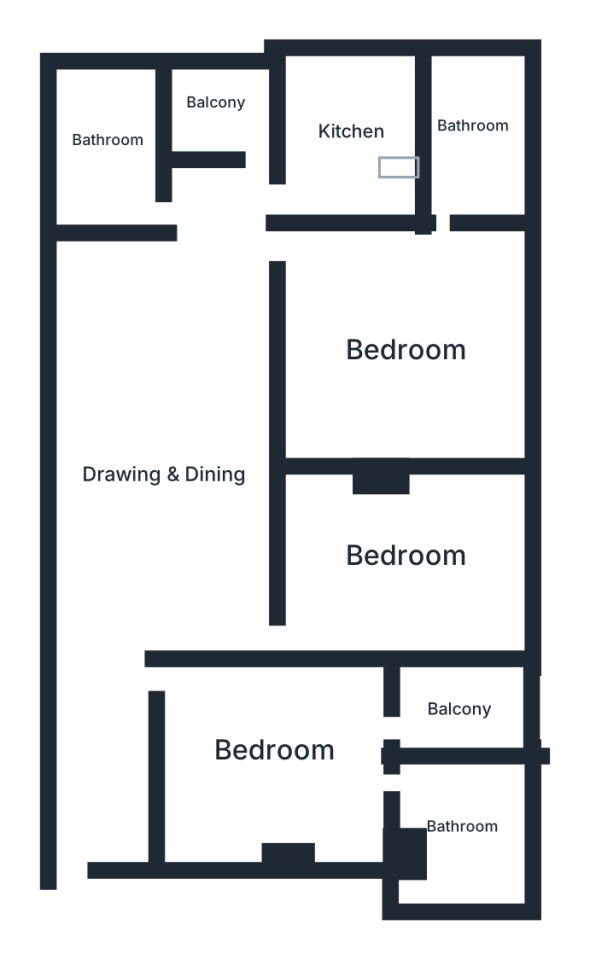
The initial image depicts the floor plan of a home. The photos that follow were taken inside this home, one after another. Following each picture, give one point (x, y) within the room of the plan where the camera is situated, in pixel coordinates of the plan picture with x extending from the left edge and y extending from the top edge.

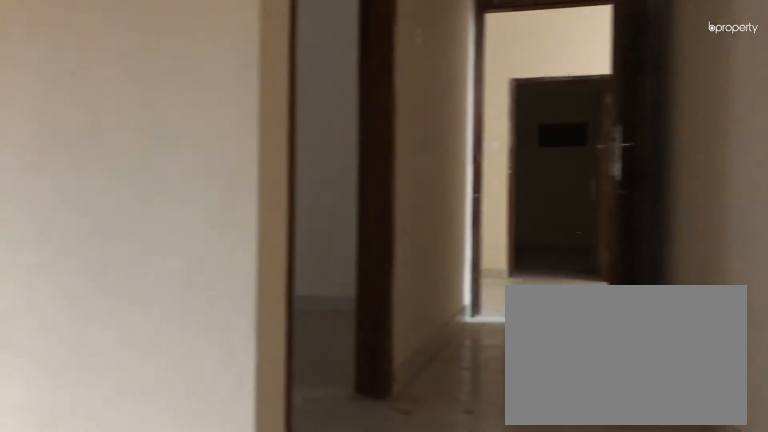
(164, 469)
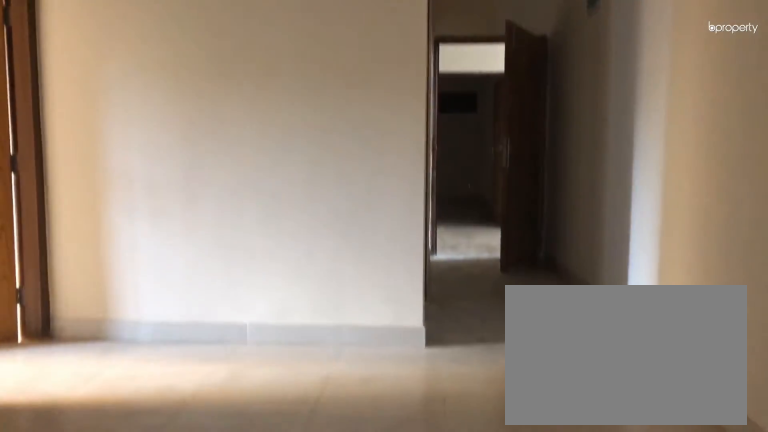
(164, 469)
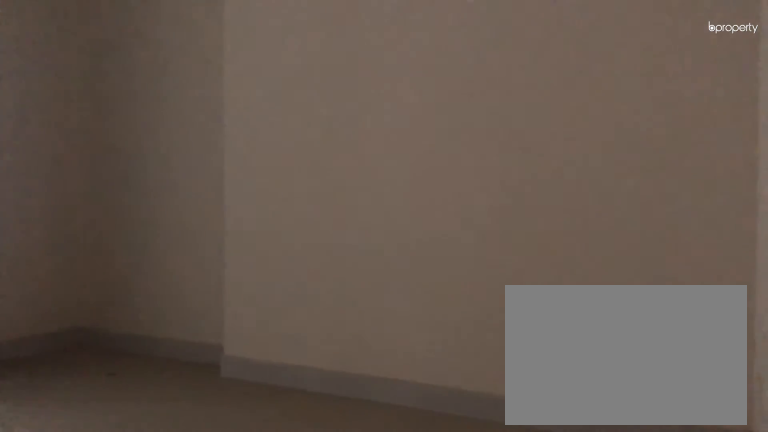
(274, 753)
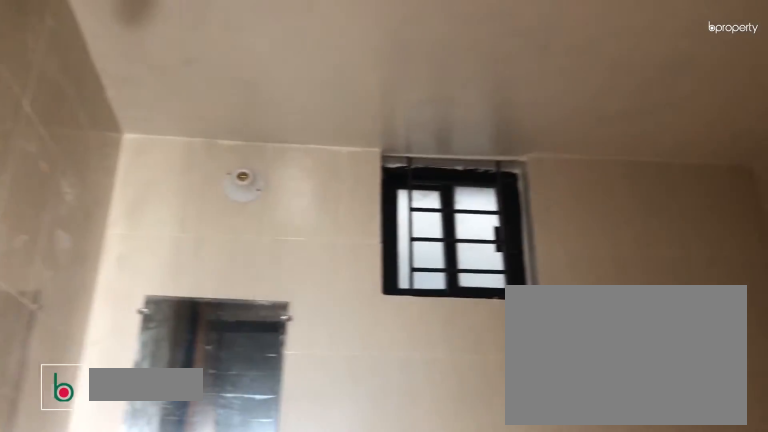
(464, 831)
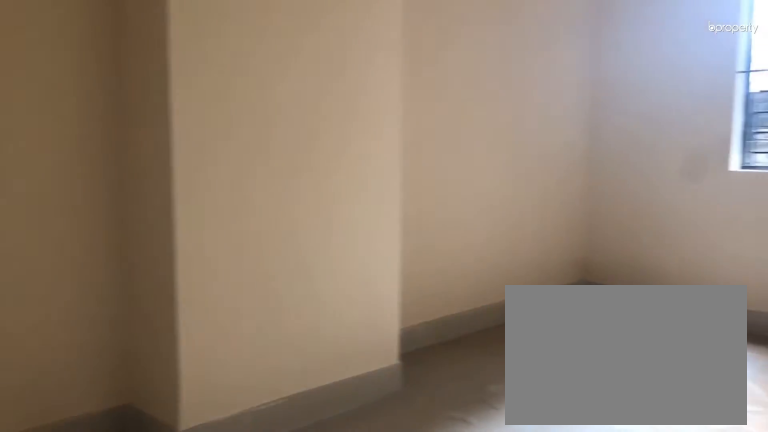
(408, 553)
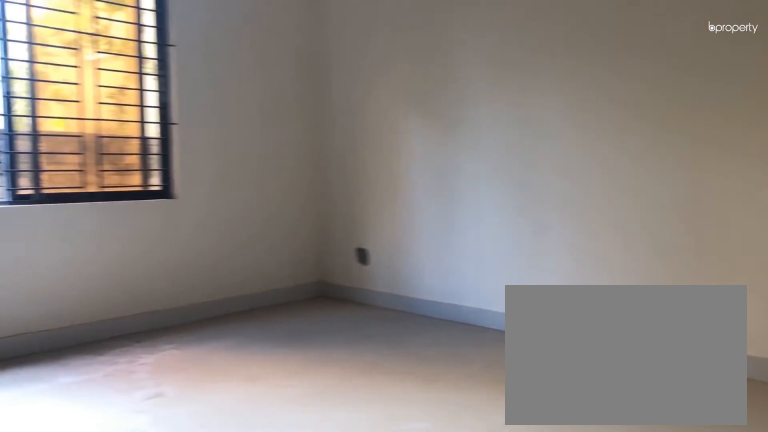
(411, 345)
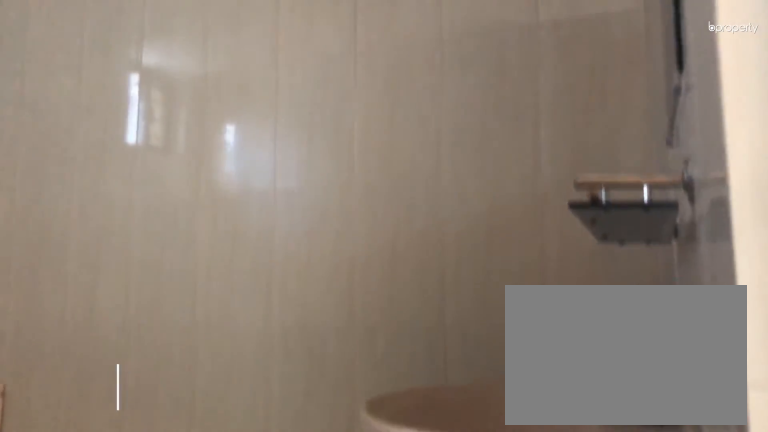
(474, 125)
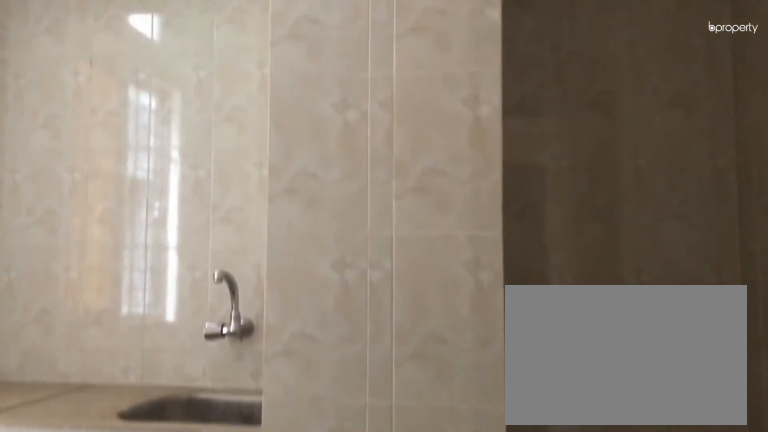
(355, 128)
